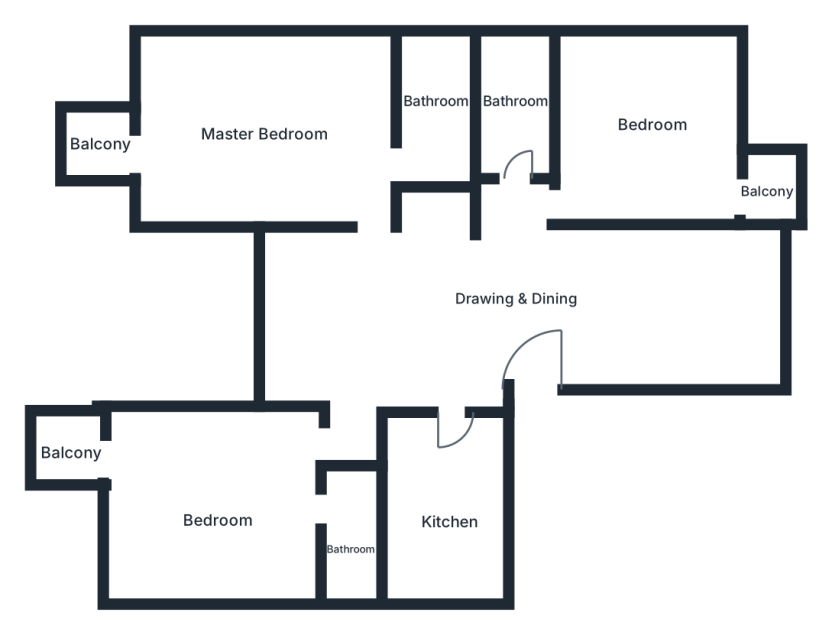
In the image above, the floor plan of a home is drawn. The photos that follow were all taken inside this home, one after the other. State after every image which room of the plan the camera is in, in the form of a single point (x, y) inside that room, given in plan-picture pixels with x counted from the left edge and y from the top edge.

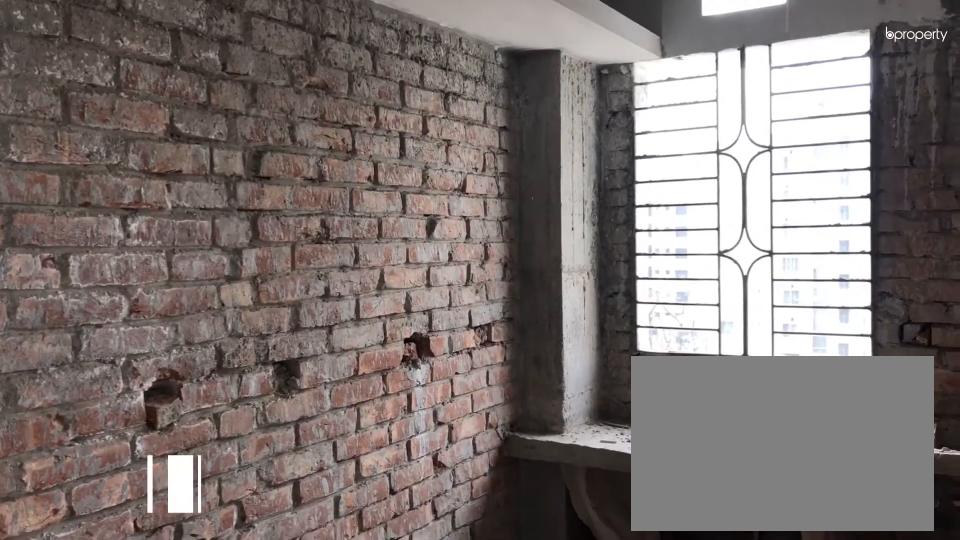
(442, 493)
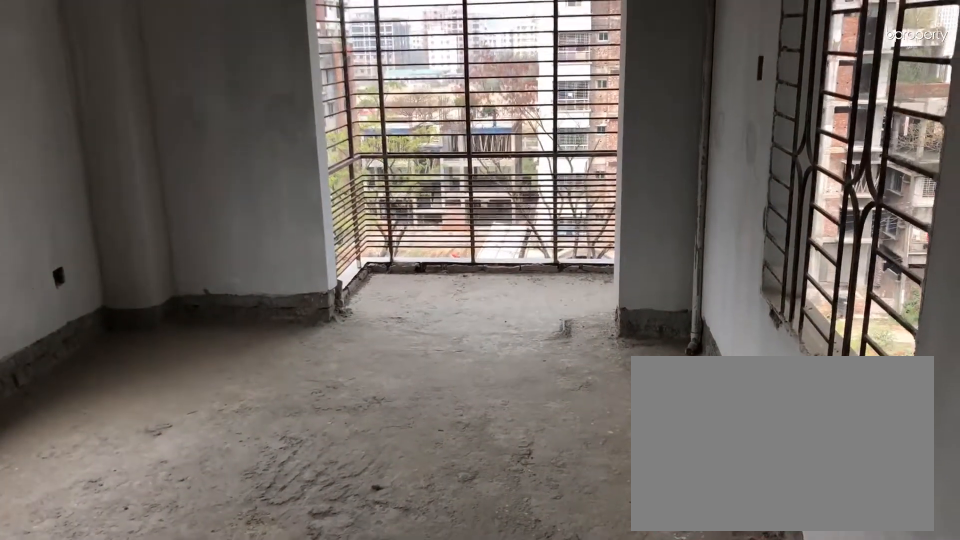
(223, 510)
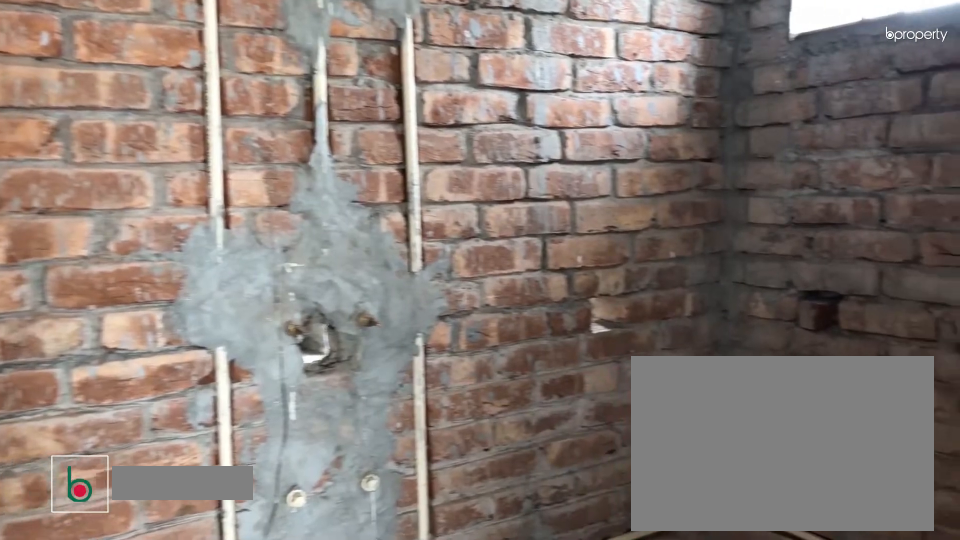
(352, 546)
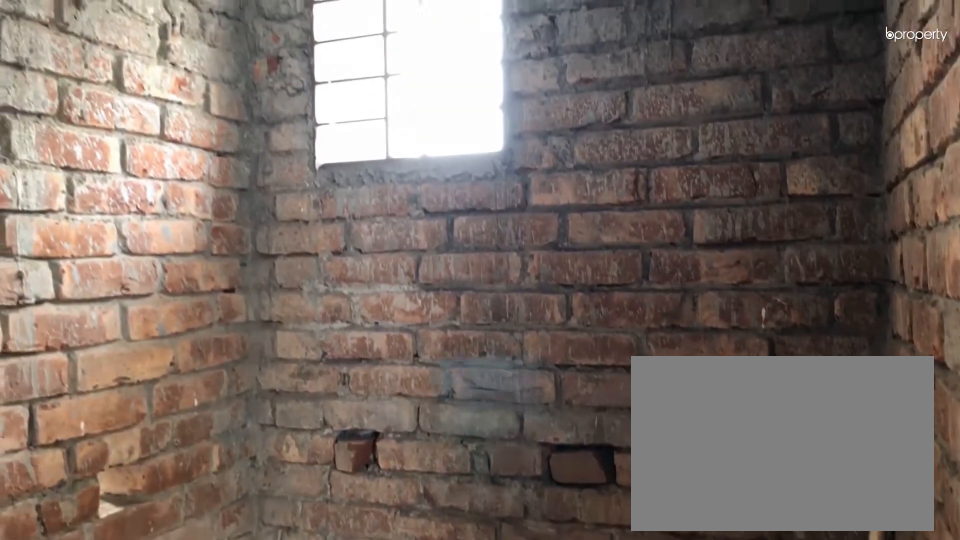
(352, 546)
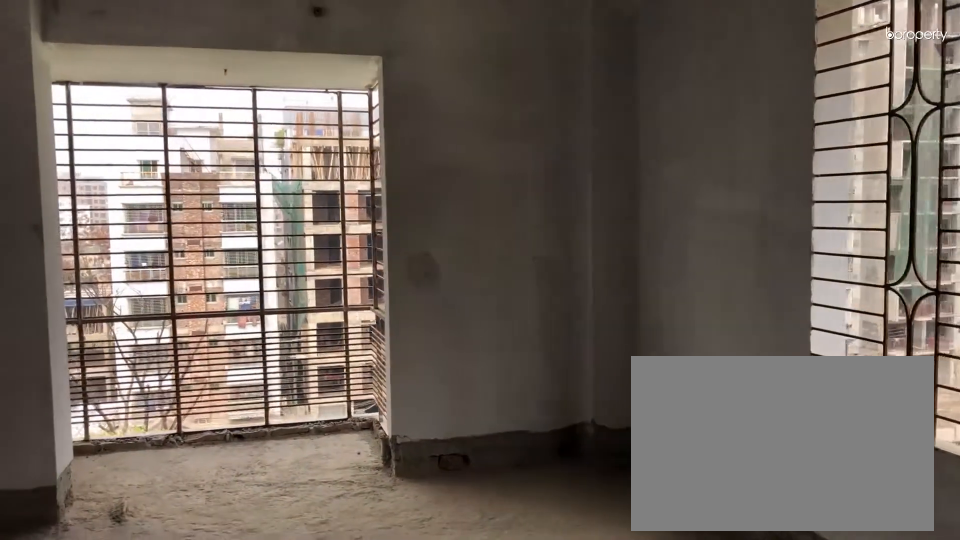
(278, 125)
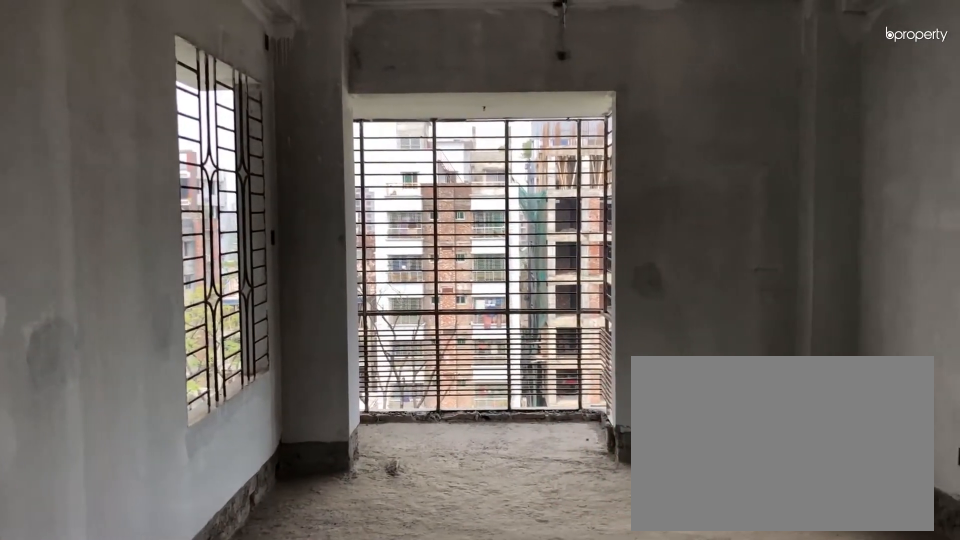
(278, 125)
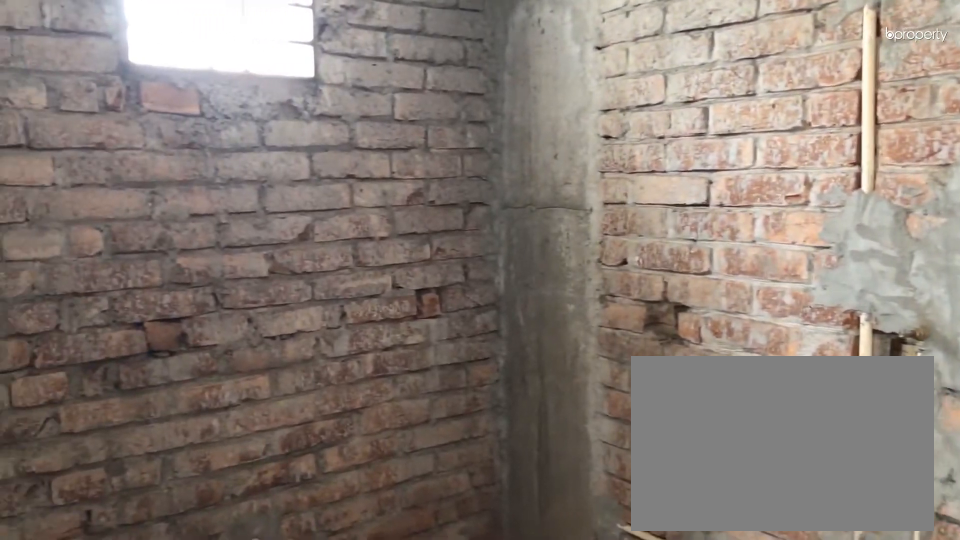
(437, 88)
